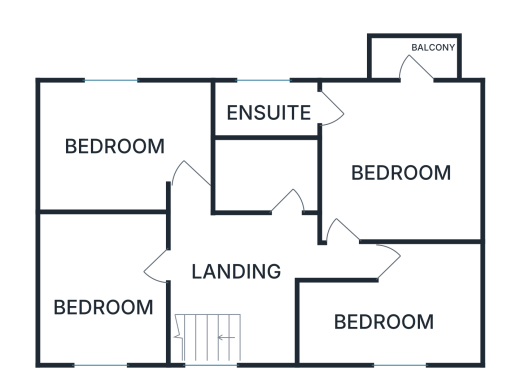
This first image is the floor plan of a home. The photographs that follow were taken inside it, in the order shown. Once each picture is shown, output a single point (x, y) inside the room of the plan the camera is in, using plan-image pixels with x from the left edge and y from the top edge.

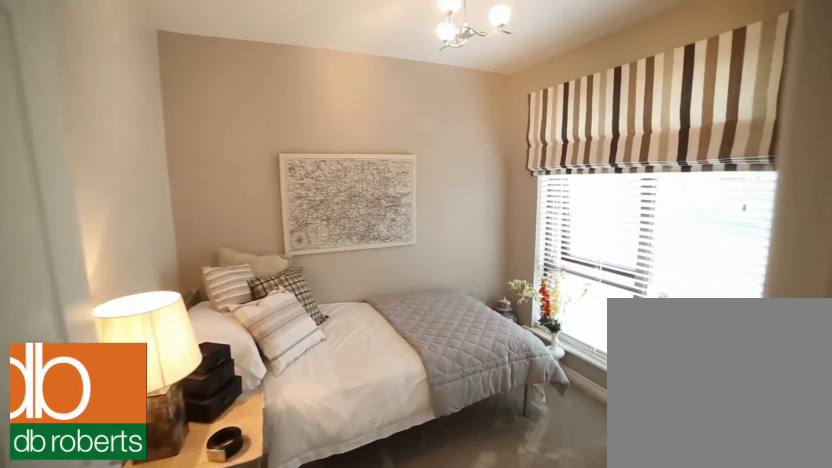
(397, 311)
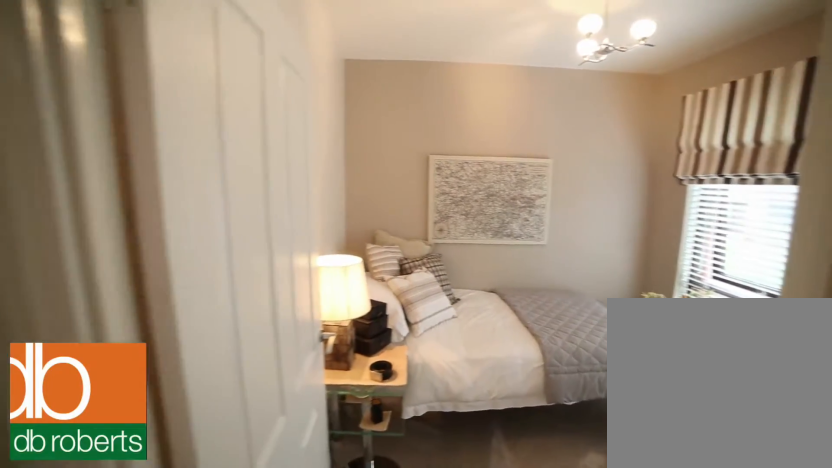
(397, 311)
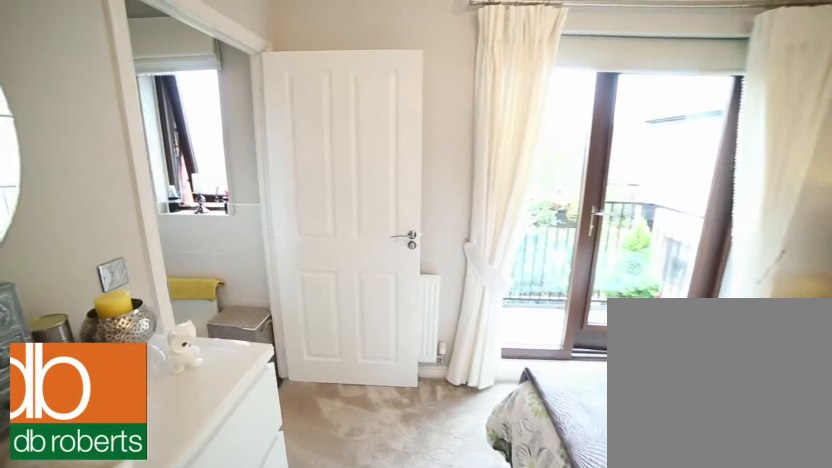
(382, 160)
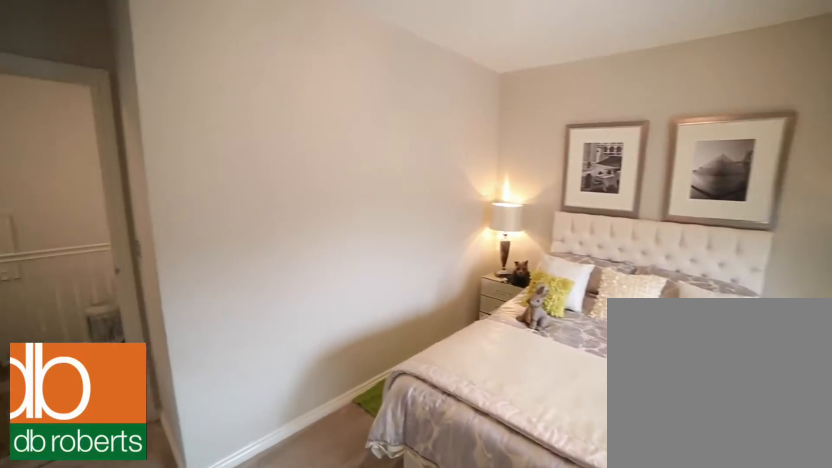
(121, 143)
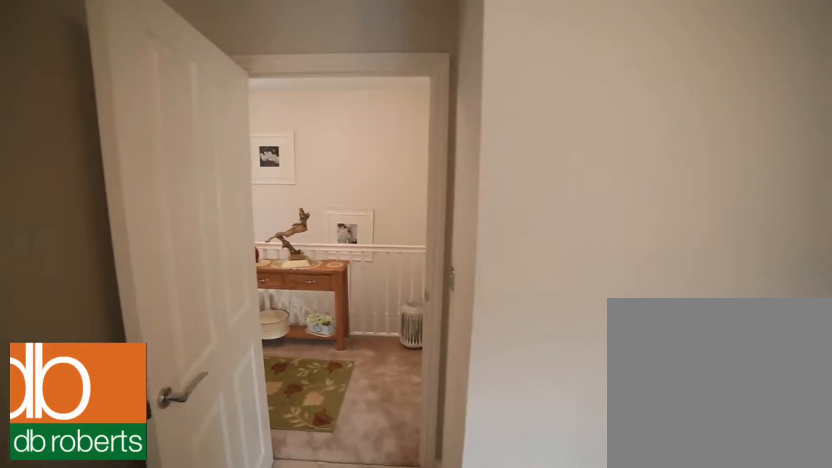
(121, 143)
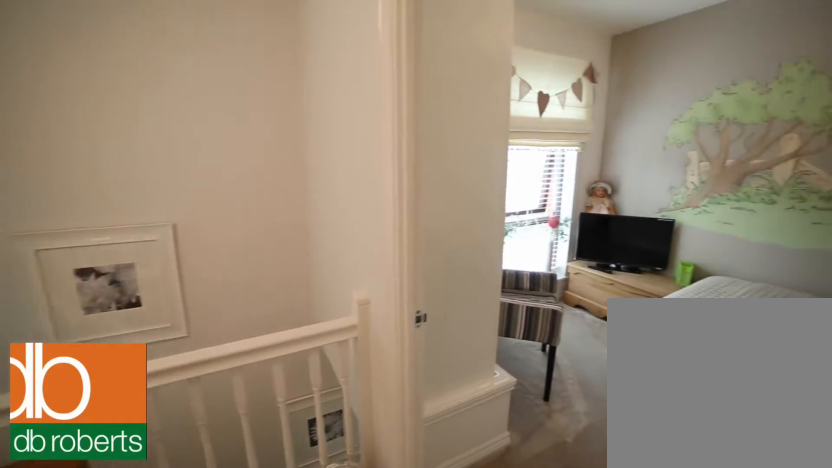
(252, 265)
